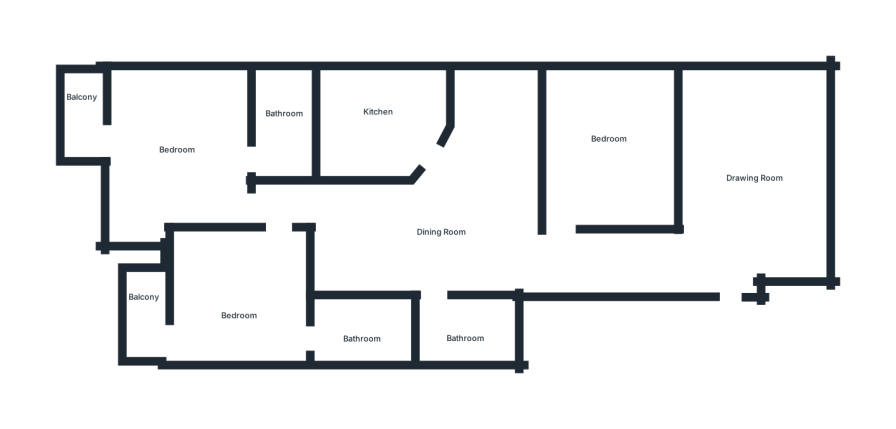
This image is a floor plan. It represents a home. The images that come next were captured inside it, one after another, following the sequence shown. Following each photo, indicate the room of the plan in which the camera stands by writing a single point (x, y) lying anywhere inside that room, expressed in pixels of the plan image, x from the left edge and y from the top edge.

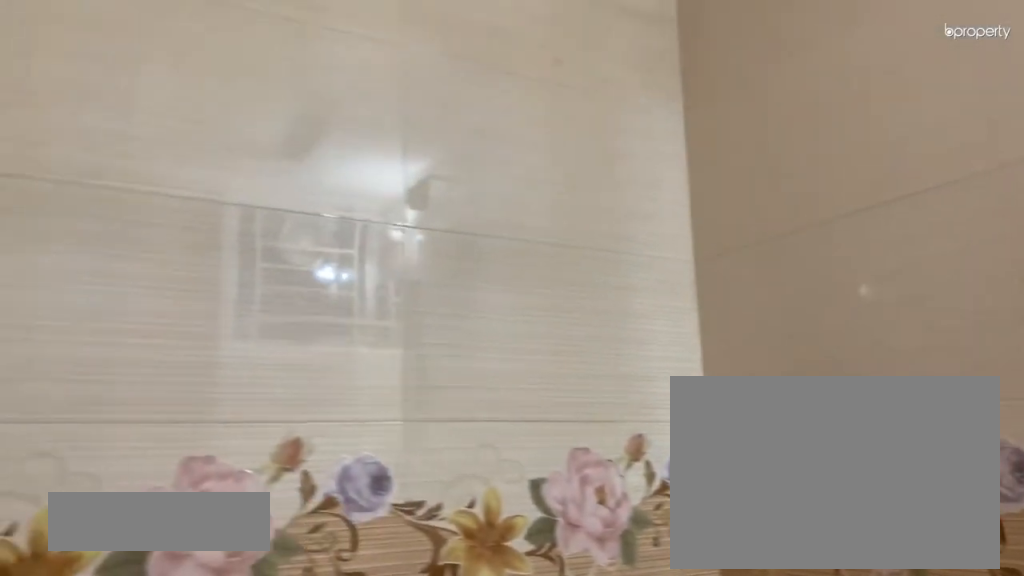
(465, 332)
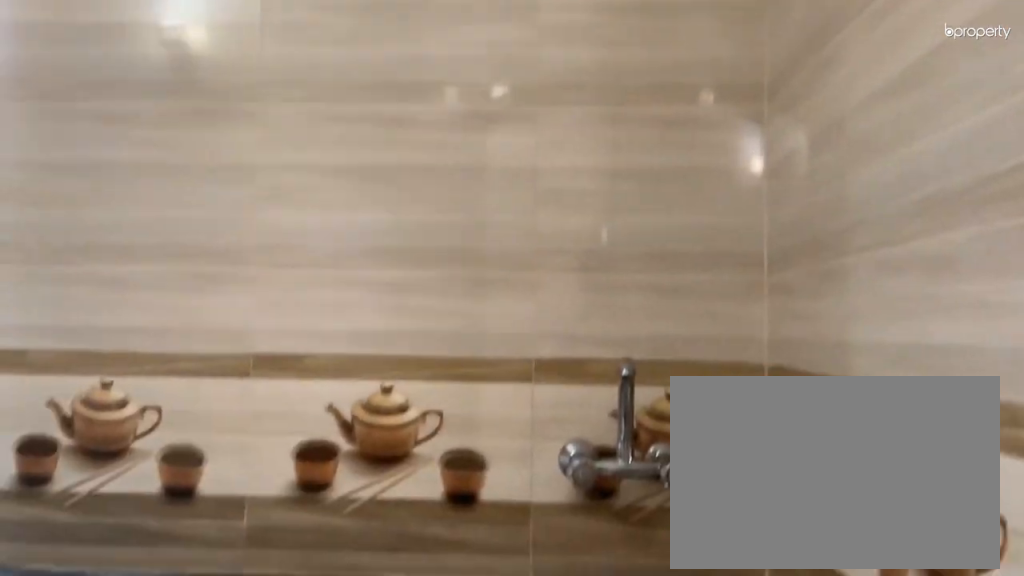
(384, 124)
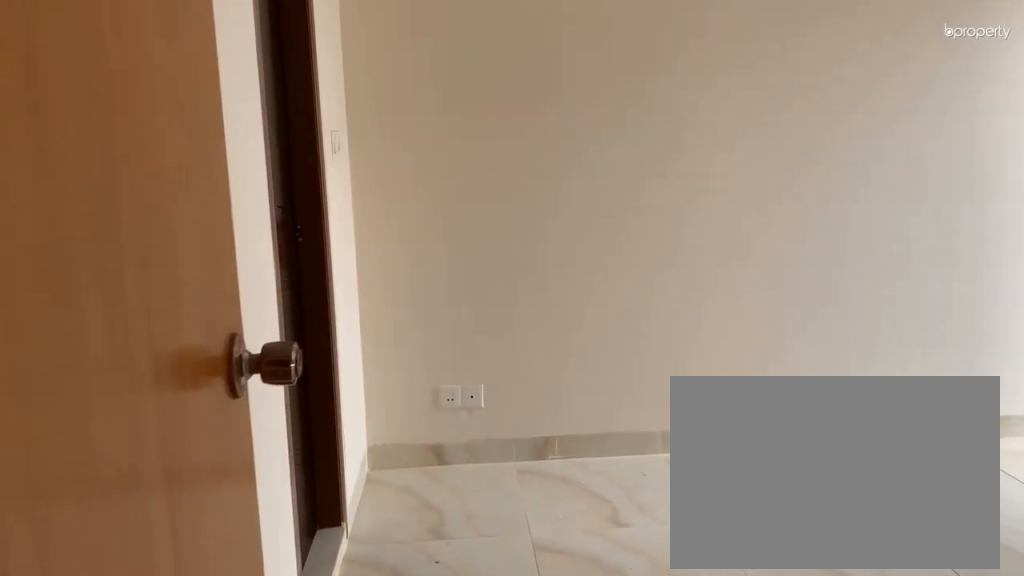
(245, 299)
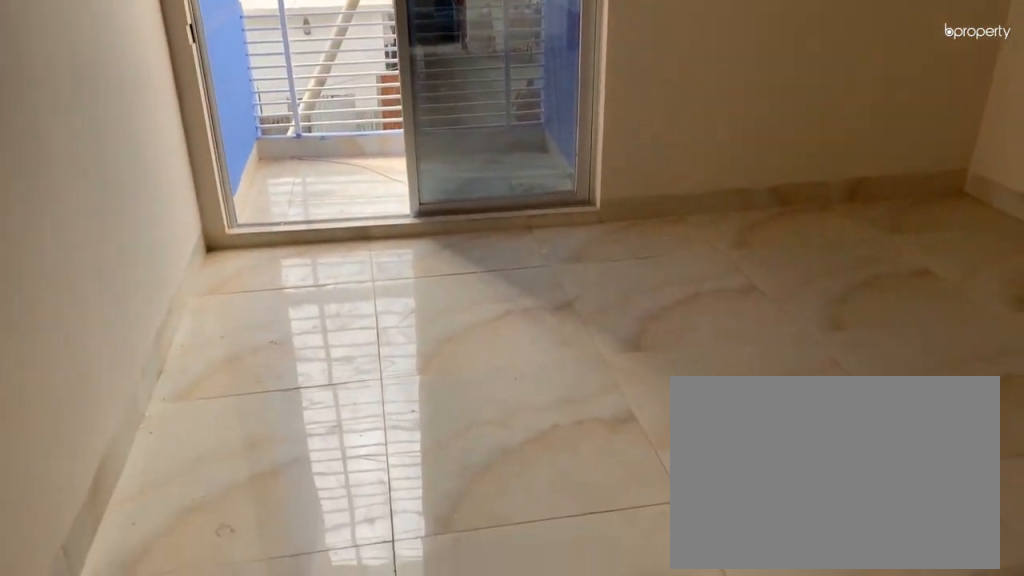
(257, 313)
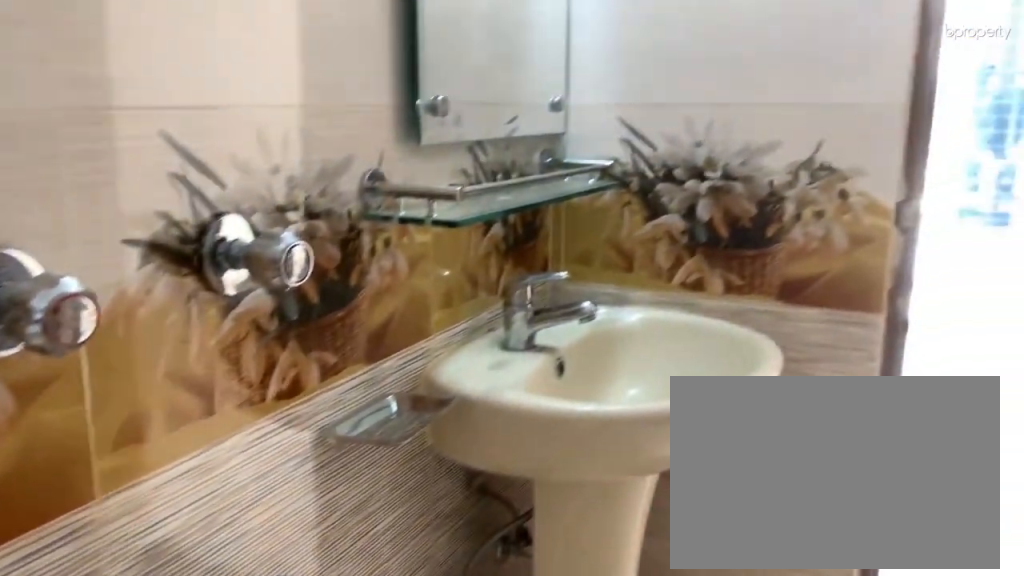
(361, 332)
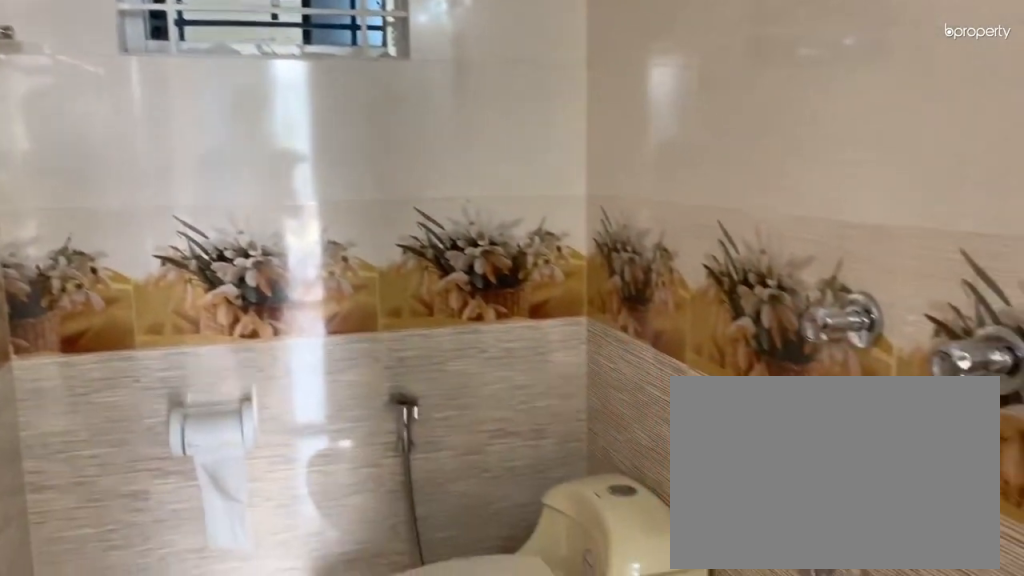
(361, 332)
